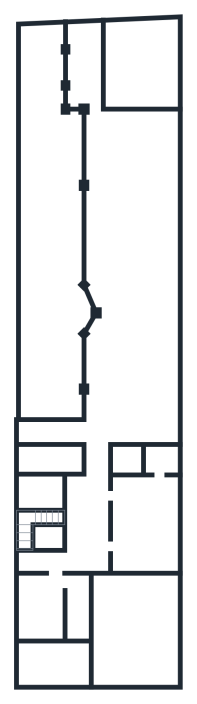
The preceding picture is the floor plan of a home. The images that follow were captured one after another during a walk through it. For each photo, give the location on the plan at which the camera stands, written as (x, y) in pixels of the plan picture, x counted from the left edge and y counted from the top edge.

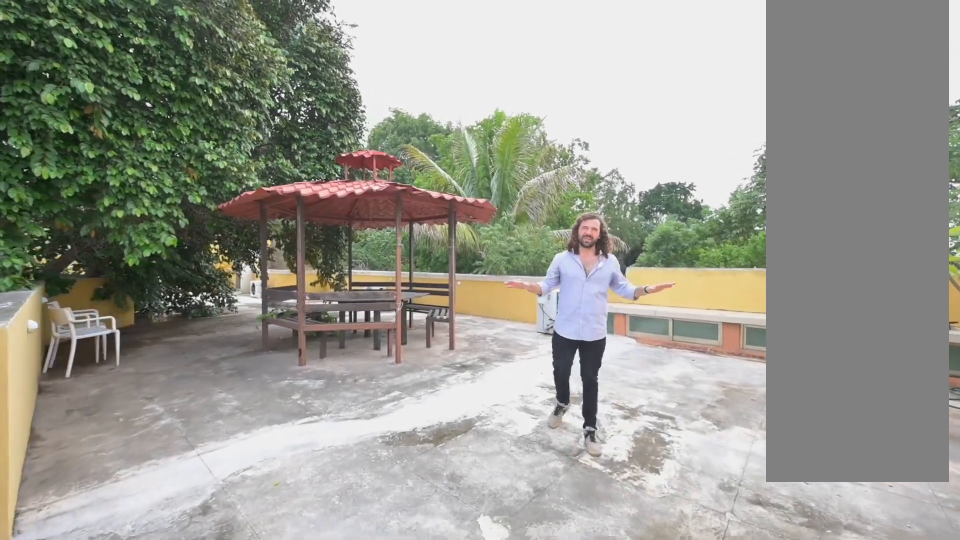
(131, 407)
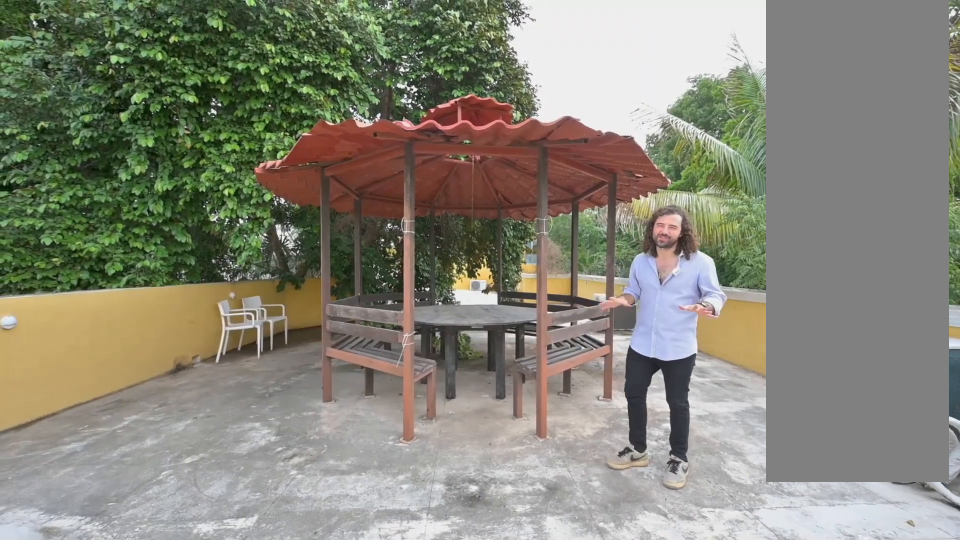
(148, 399)
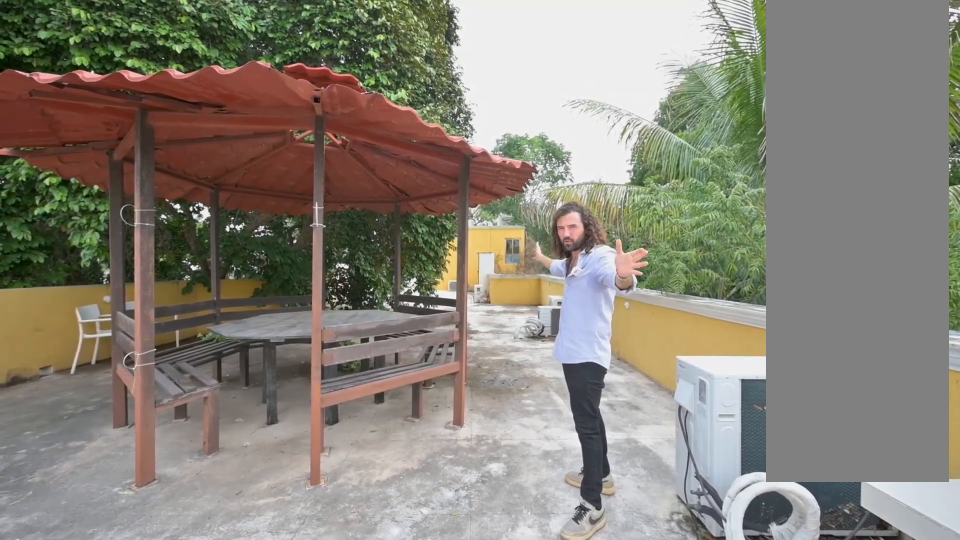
(160, 398)
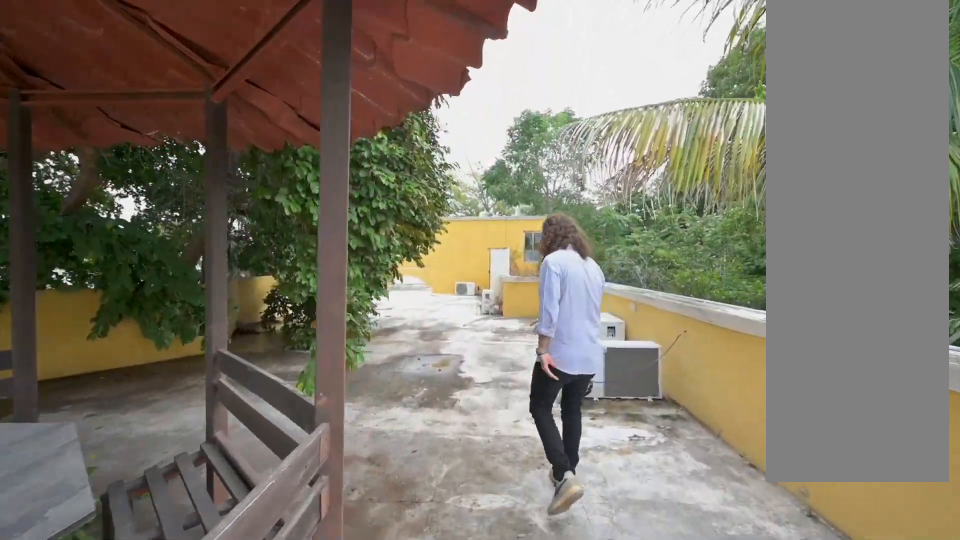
(153, 354)
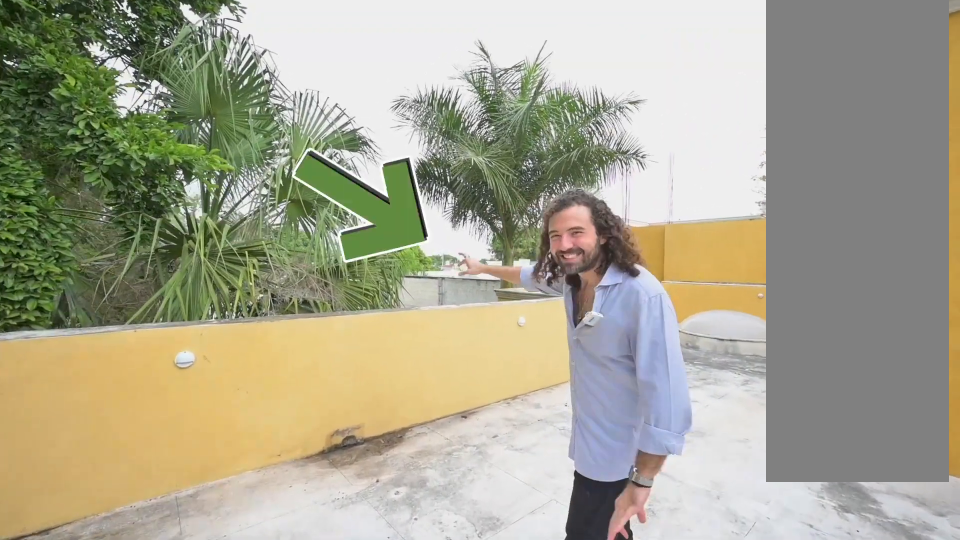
(124, 170)
